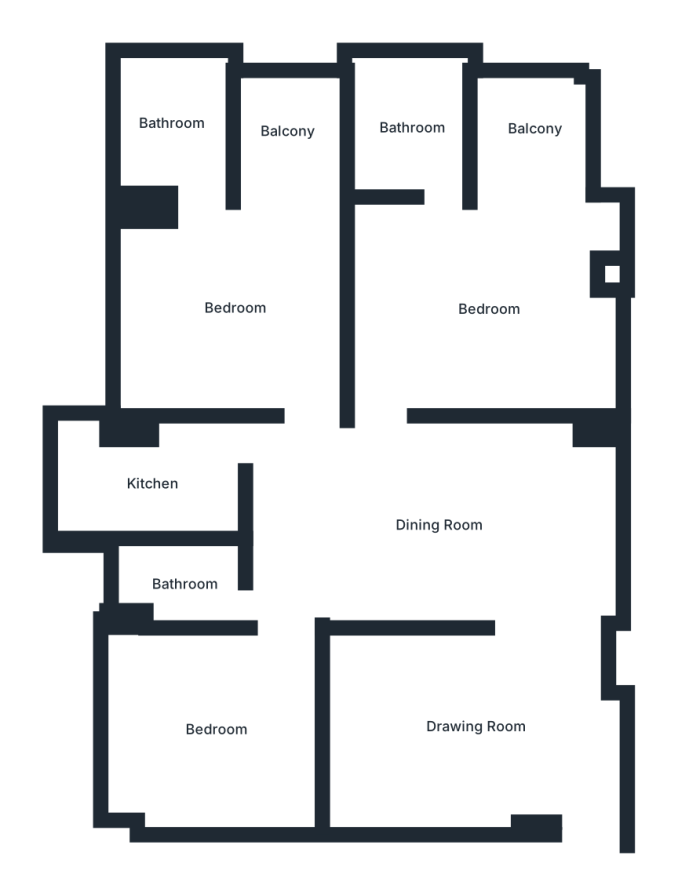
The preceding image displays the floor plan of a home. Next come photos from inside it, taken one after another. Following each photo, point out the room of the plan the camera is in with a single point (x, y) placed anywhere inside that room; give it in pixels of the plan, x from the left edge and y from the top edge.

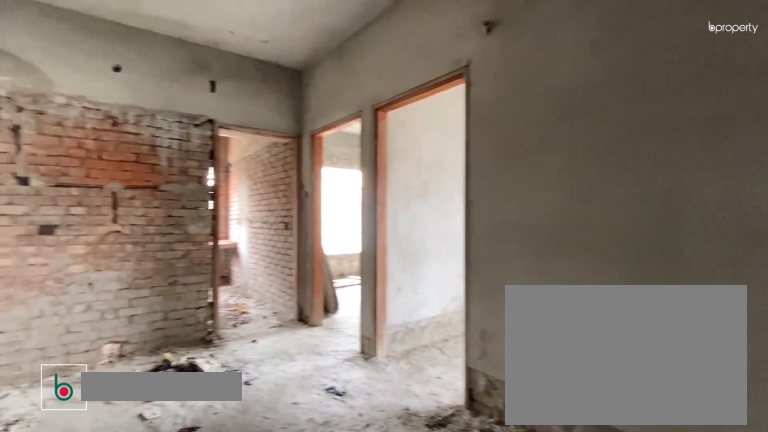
(441, 524)
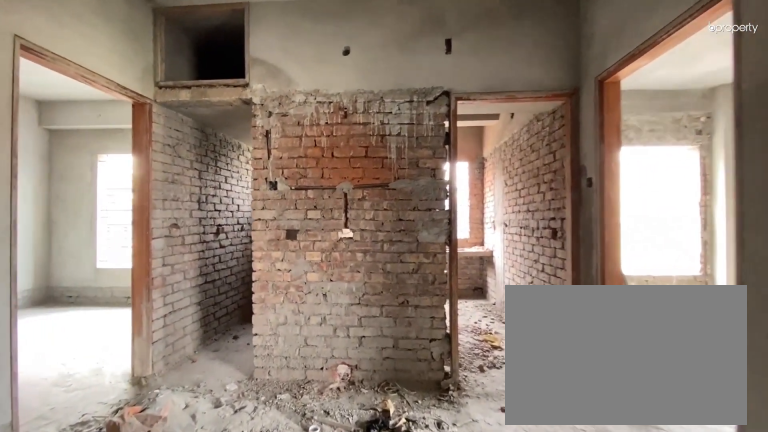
(441, 524)
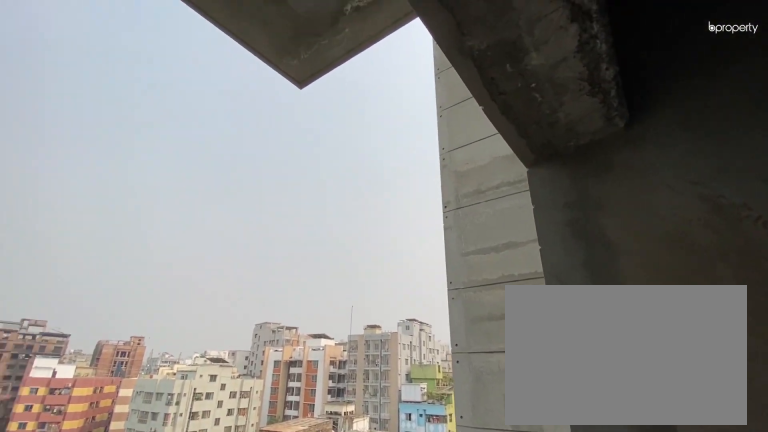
(535, 129)
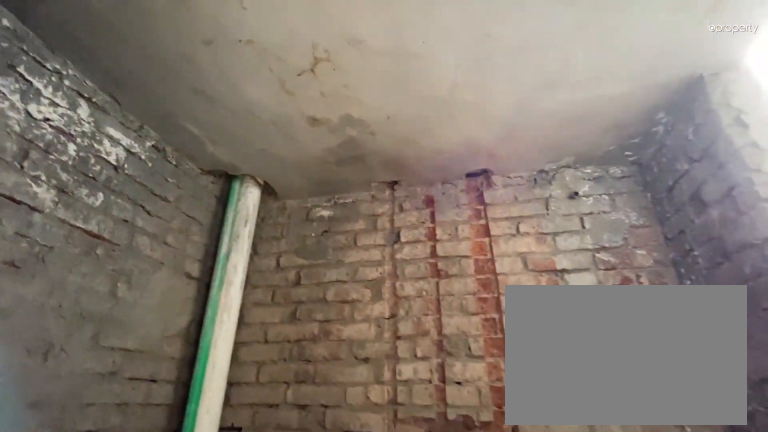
(177, 127)
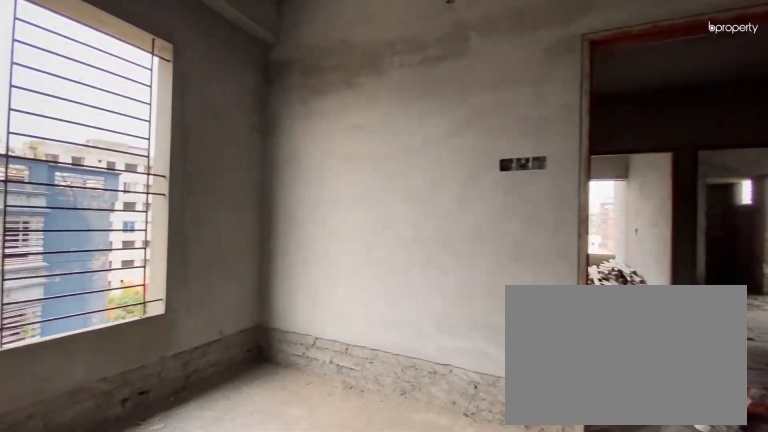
(220, 724)
